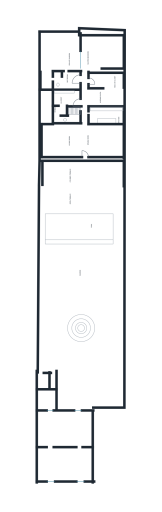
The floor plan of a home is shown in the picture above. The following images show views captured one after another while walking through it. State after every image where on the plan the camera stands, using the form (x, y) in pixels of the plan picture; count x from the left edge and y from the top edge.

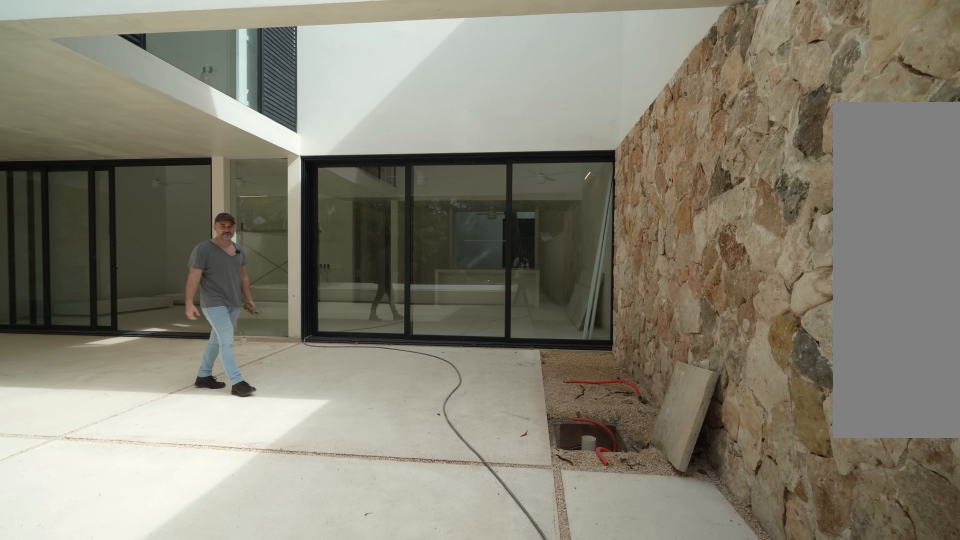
(104, 197)
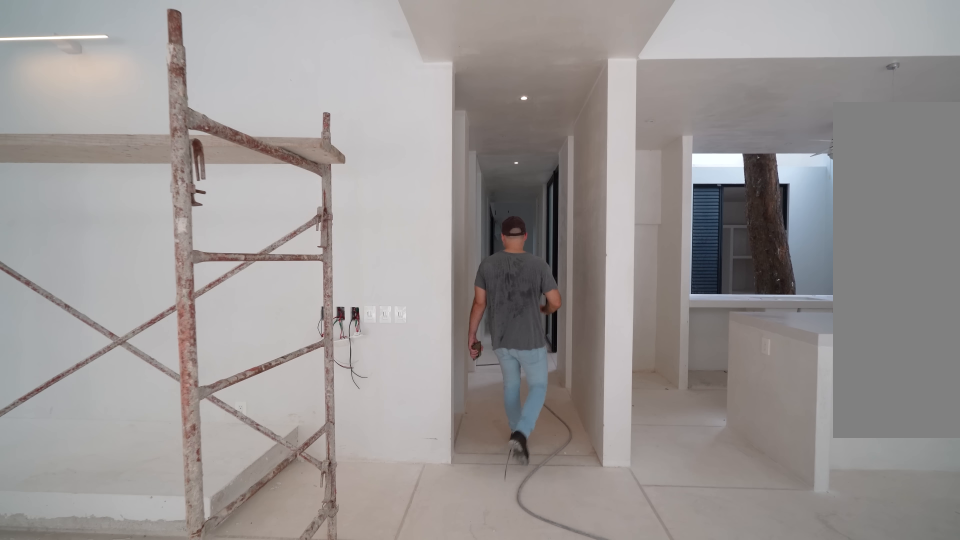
(82, 141)
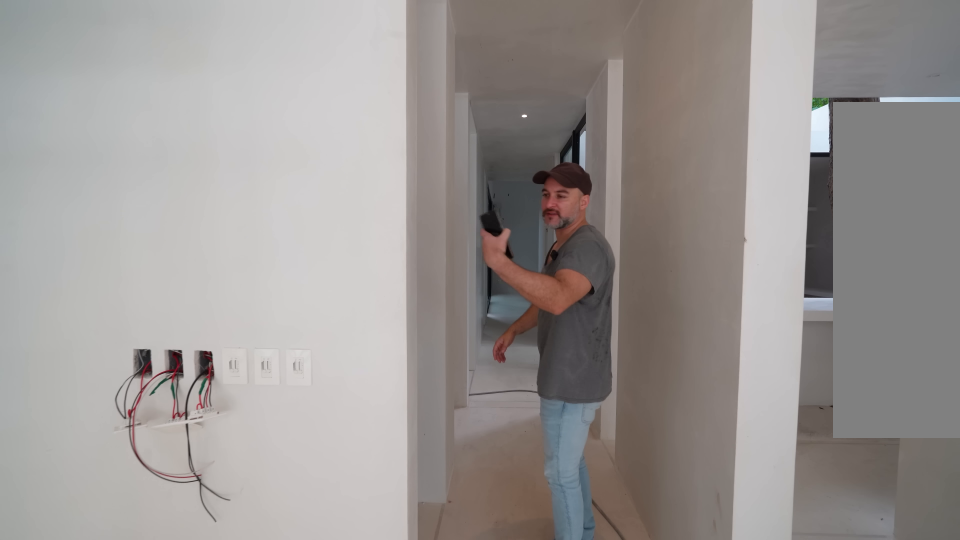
(82, 141)
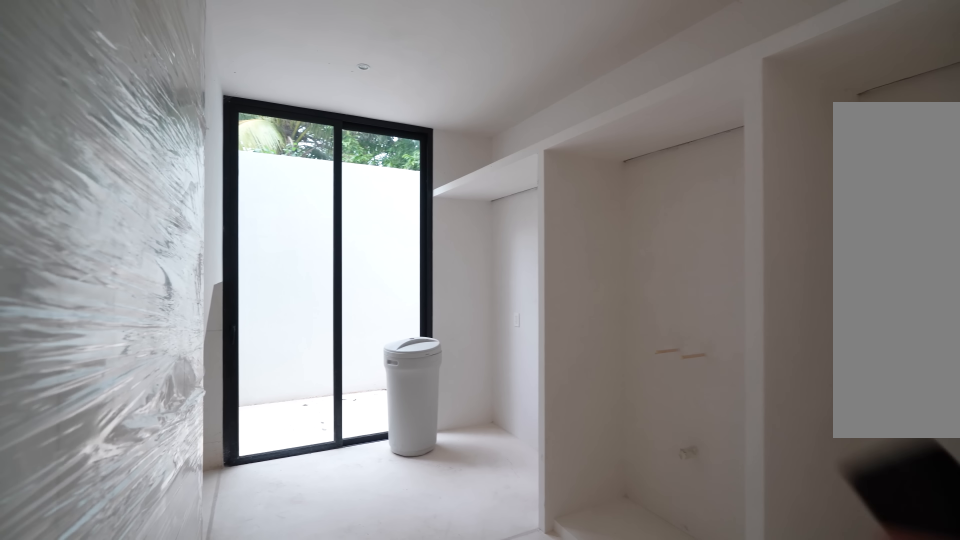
(82, 111)
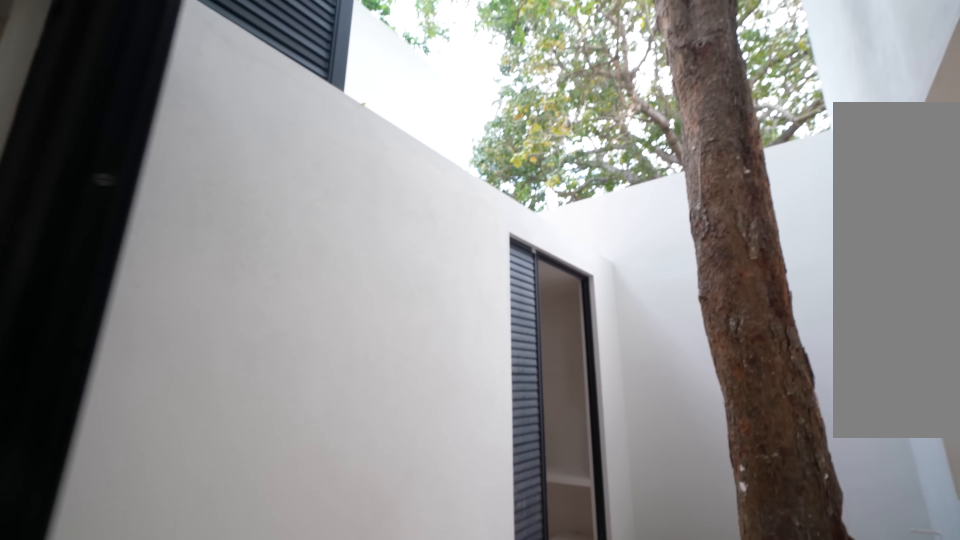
(82, 102)
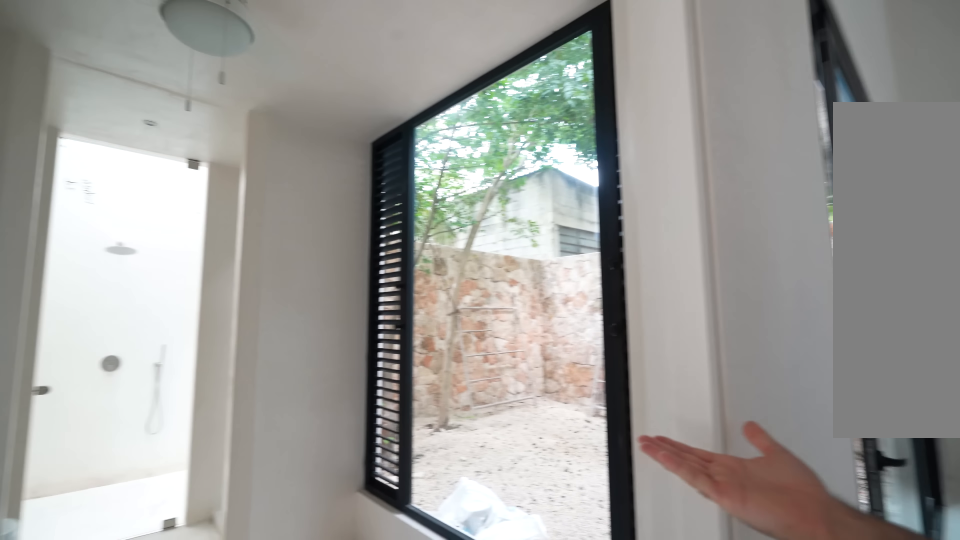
(84, 83)
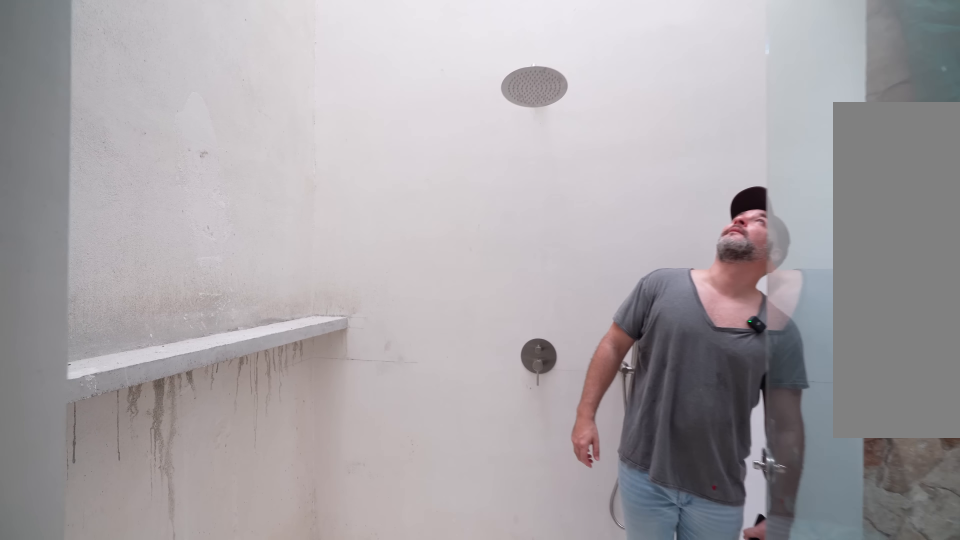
(67, 80)
